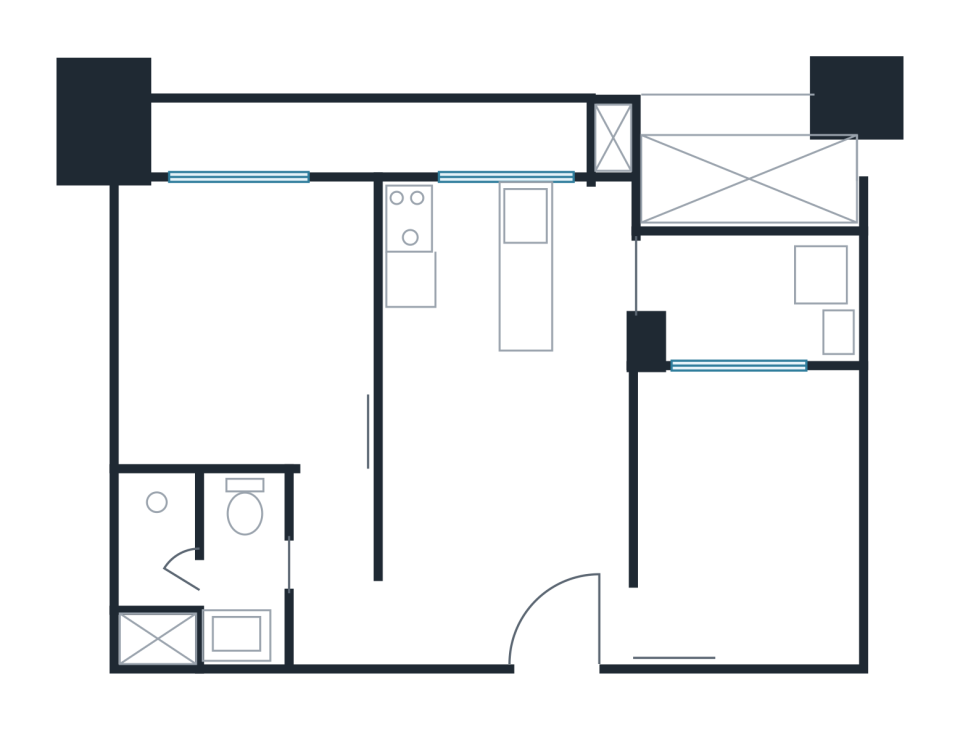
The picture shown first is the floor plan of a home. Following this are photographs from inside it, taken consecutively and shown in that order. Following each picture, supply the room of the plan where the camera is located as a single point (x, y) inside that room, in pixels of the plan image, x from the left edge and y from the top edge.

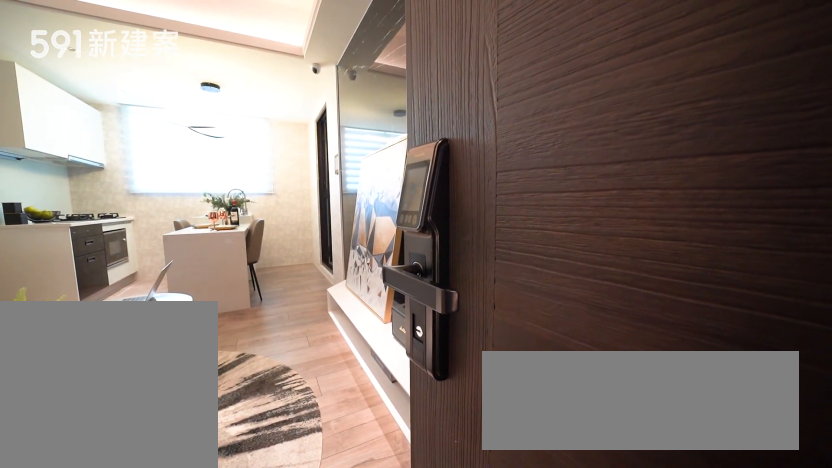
(568, 613)
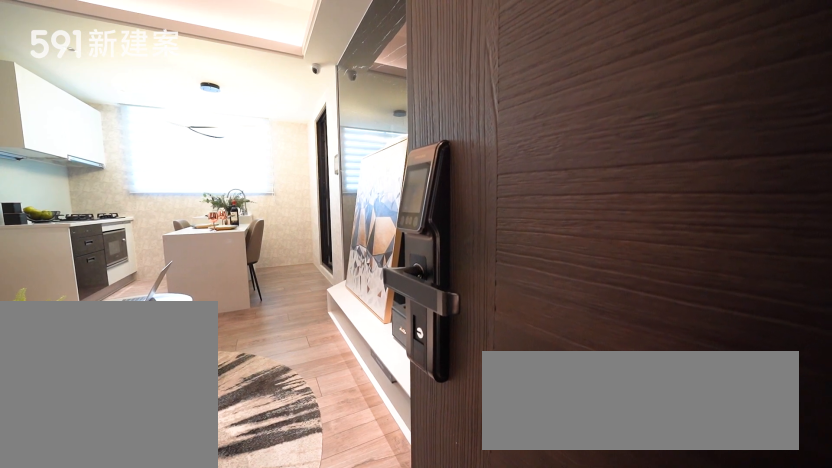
(568, 613)
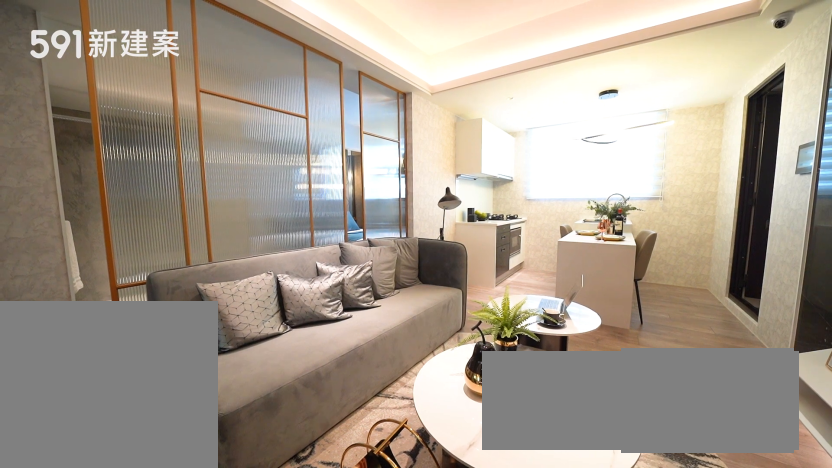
(504, 468)
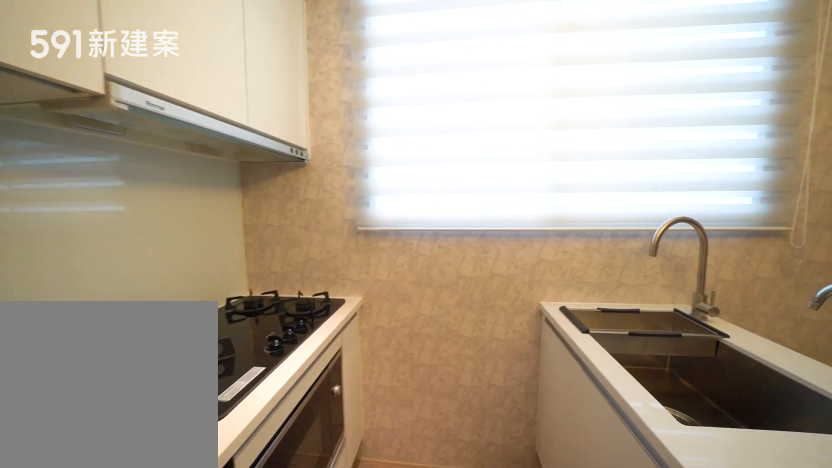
(456, 260)
